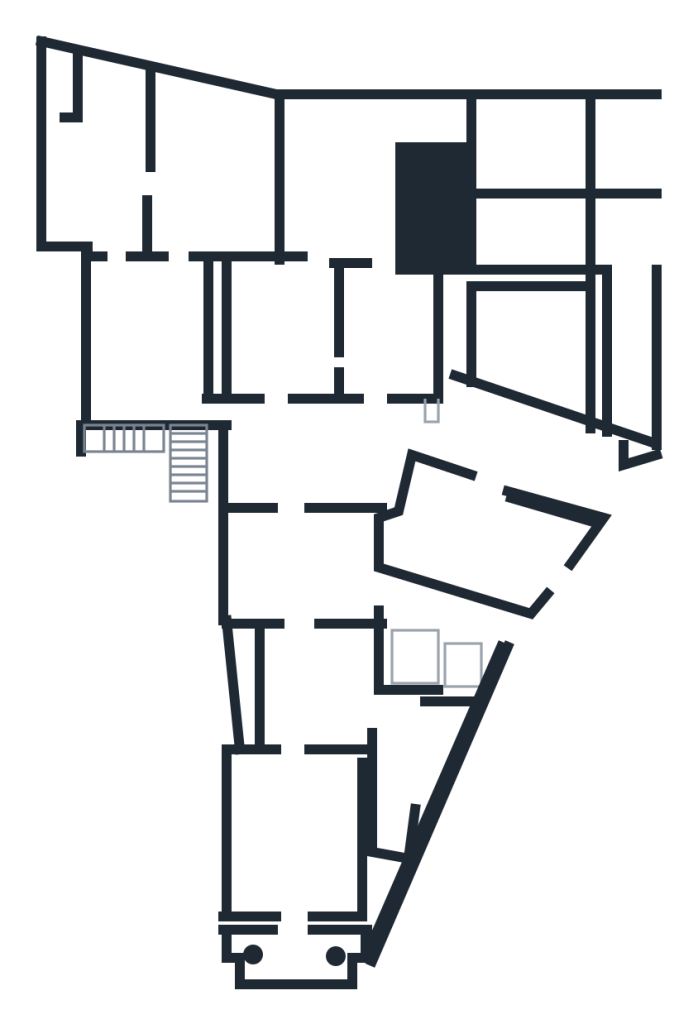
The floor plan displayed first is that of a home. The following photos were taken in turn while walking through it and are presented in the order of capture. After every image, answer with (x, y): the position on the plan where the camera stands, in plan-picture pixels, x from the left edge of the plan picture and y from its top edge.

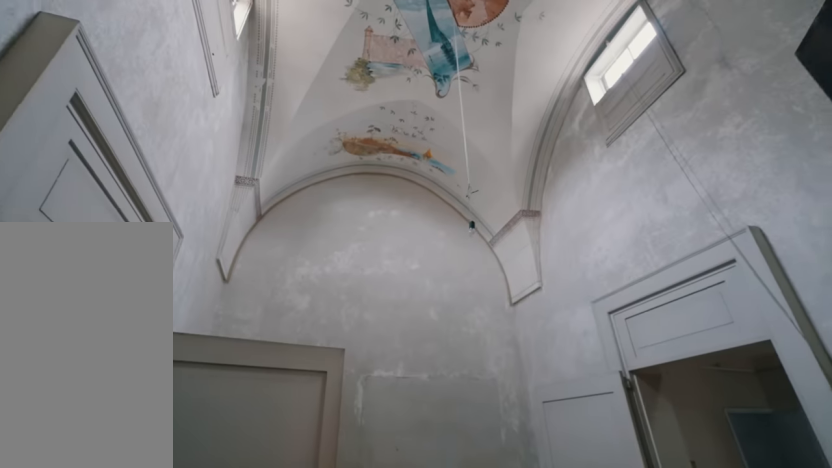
(341, 593)
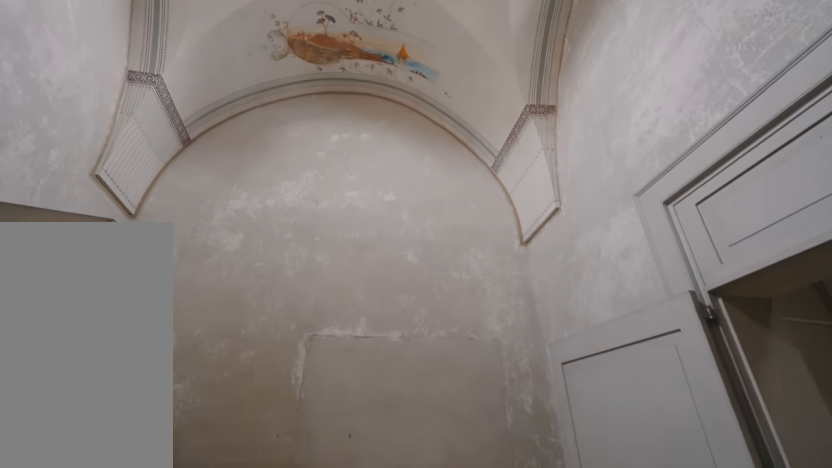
(294, 569)
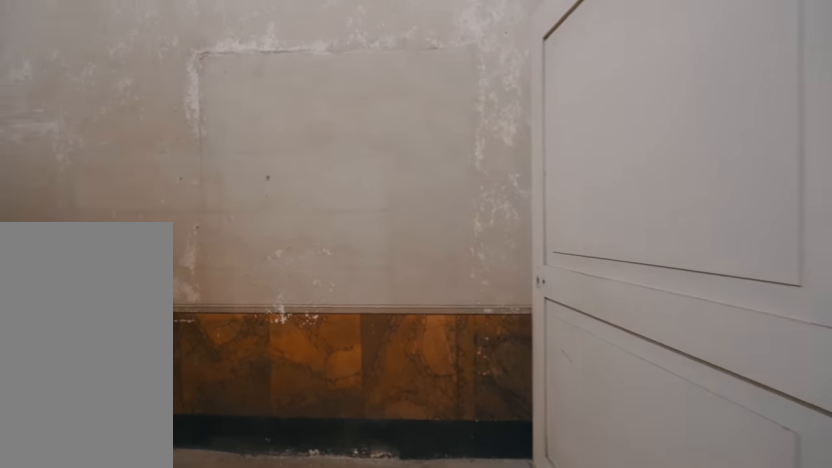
(294, 569)
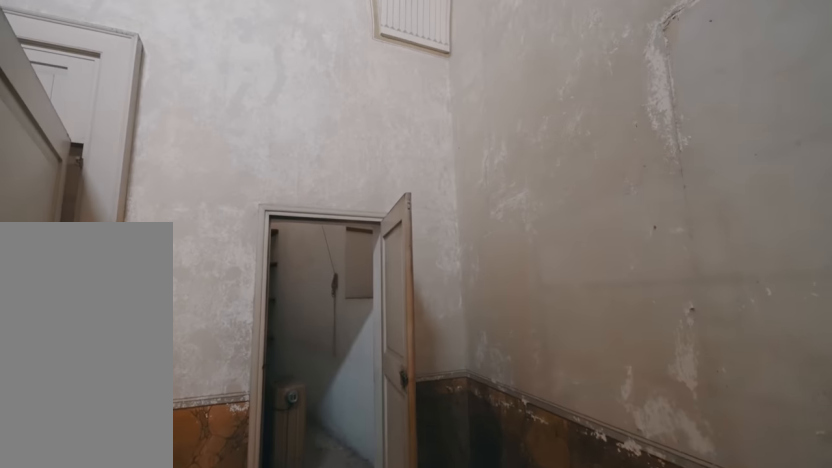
(294, 569)
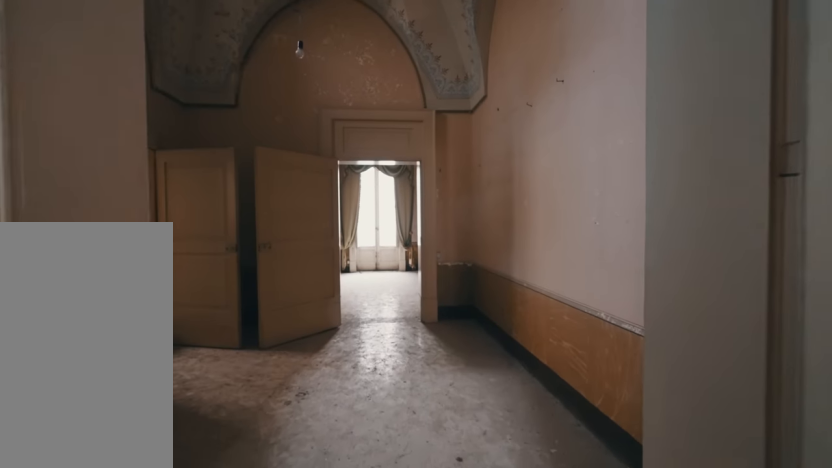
(295, 581)
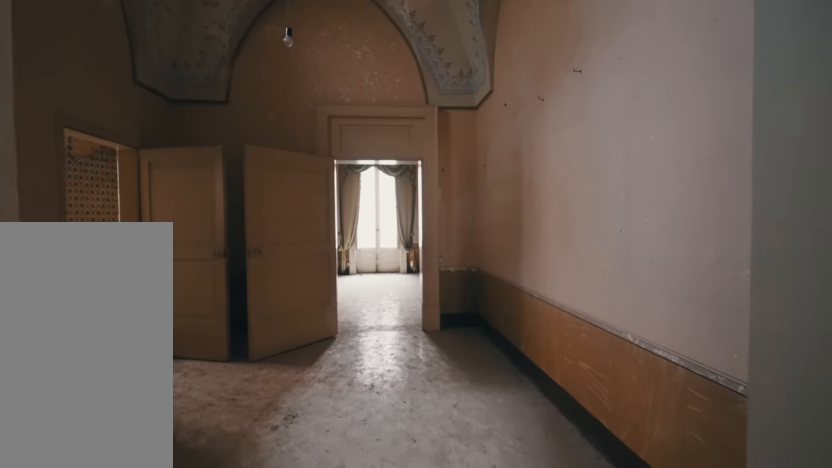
(298, 615)
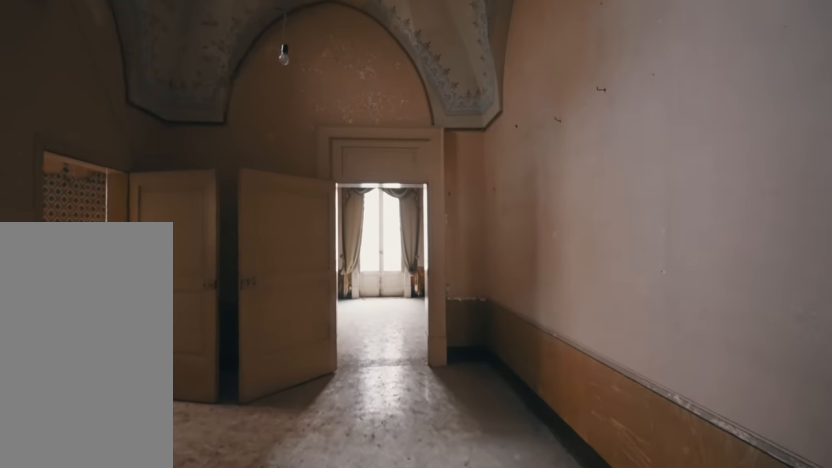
(302, 659)
